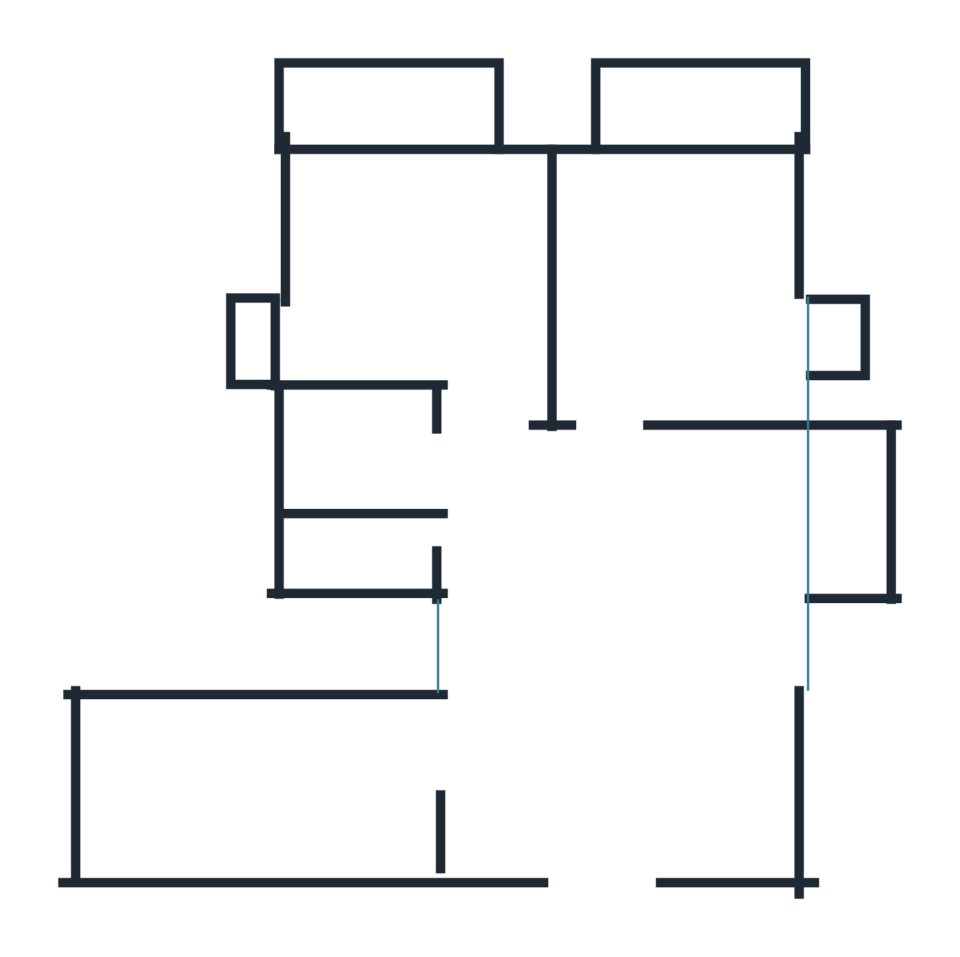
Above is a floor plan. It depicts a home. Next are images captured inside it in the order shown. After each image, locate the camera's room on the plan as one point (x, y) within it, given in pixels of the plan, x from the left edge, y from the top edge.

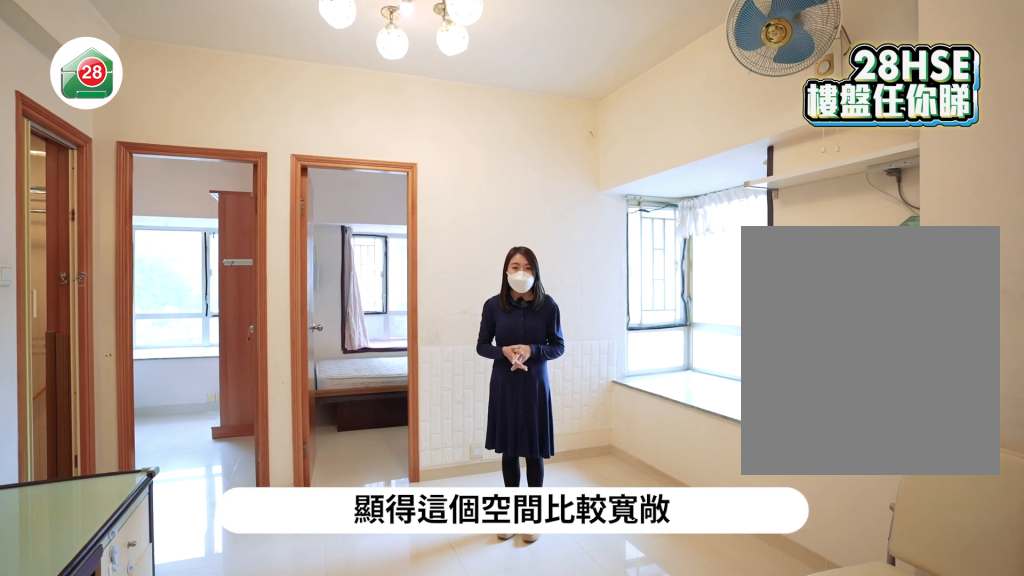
(627, 654)
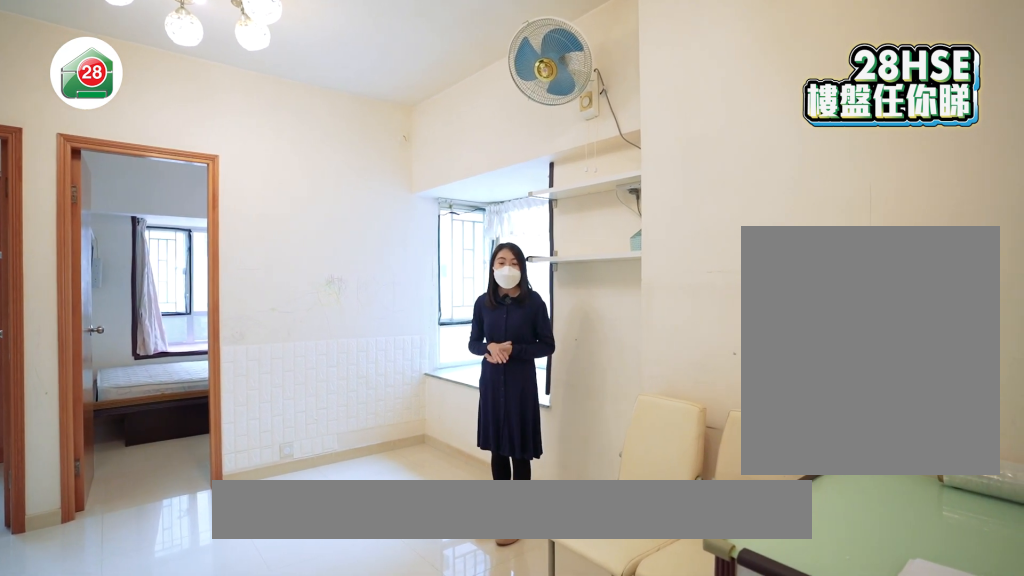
(627, 654)
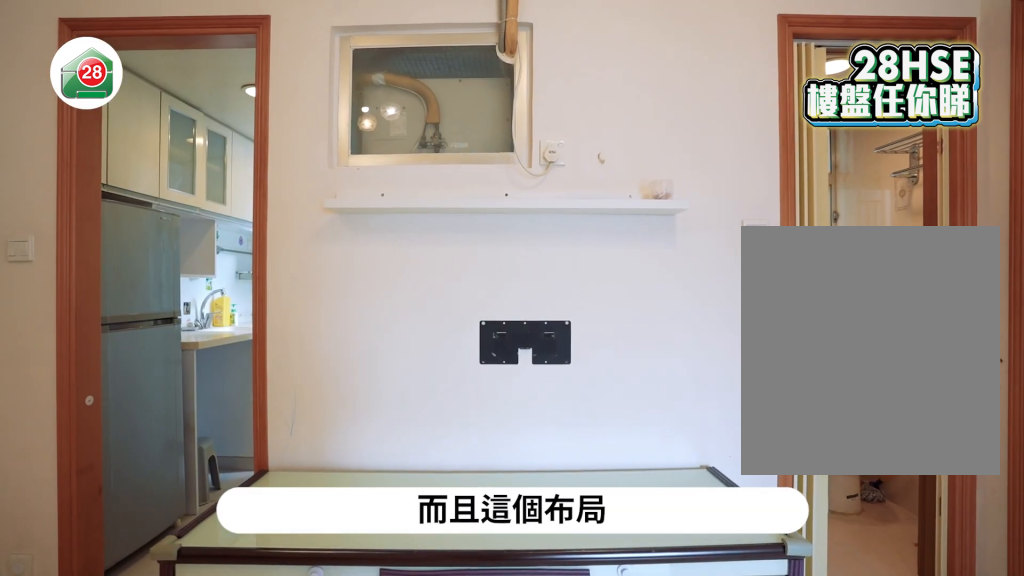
(625, 674)
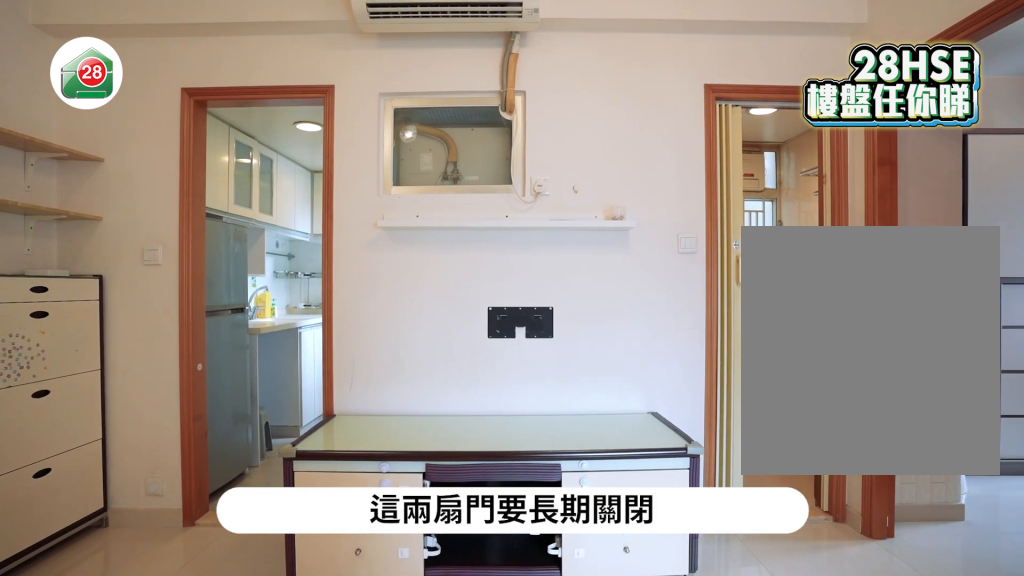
(625, 674)
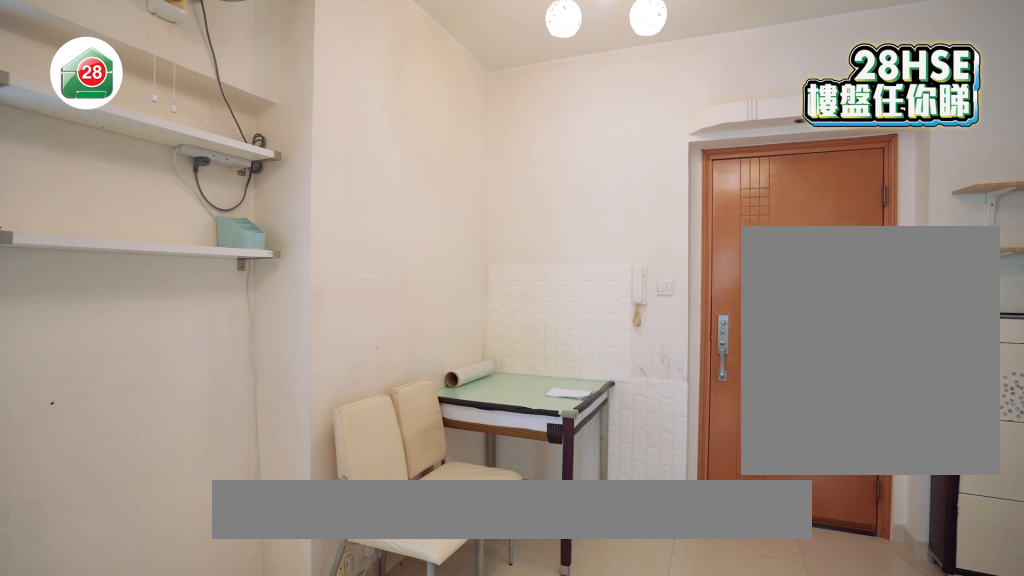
(625, 711)
